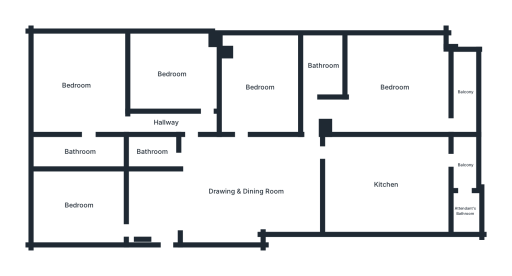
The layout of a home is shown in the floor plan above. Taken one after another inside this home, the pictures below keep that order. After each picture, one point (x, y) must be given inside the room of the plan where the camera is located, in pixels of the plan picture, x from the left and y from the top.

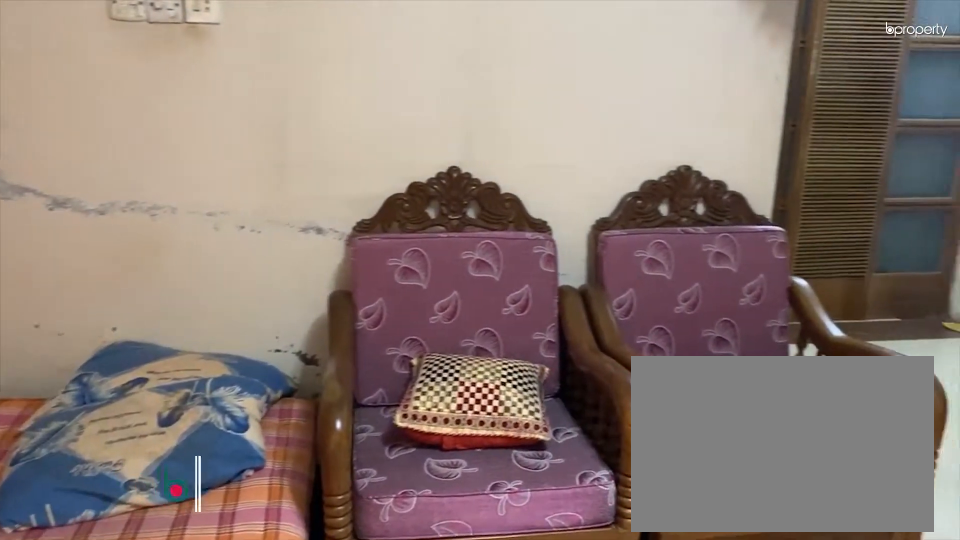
(243, 199)
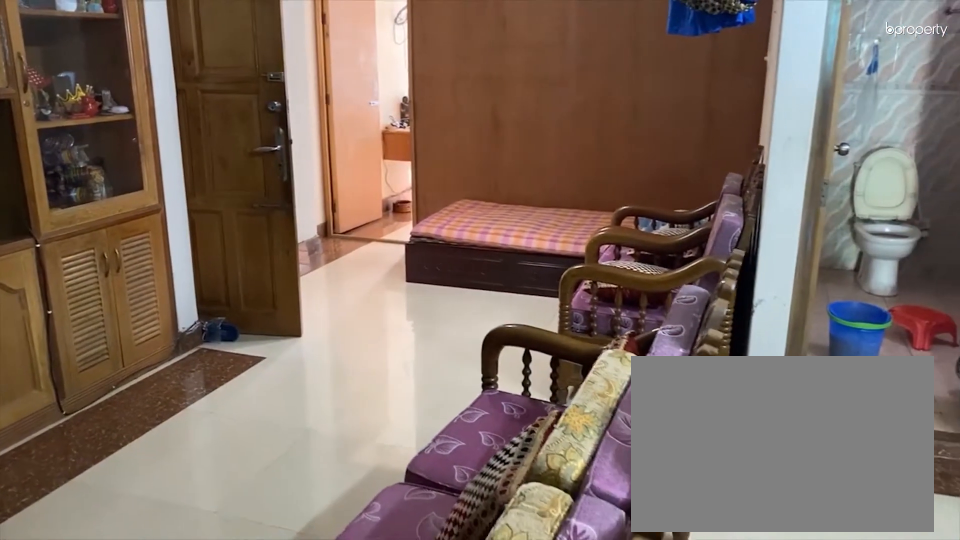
(243, 199)
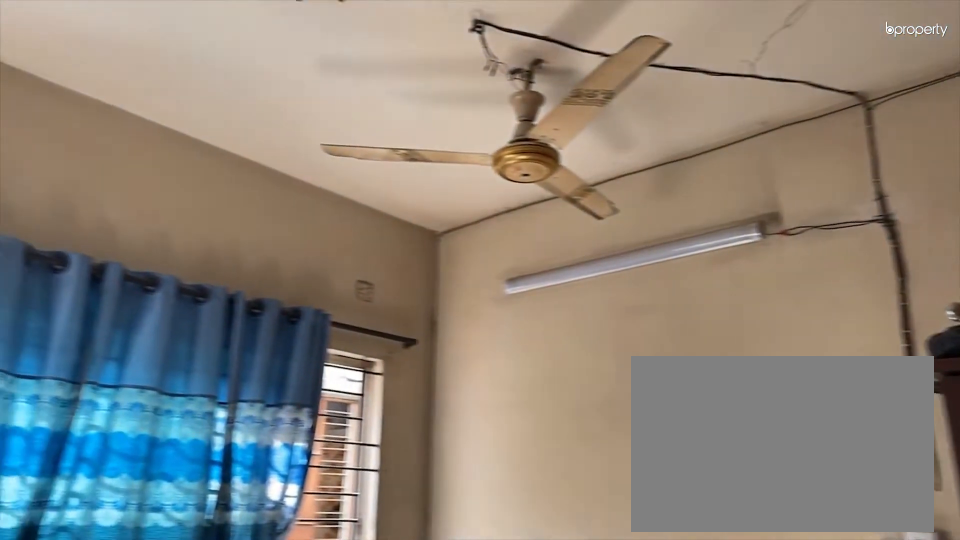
(77, 203)
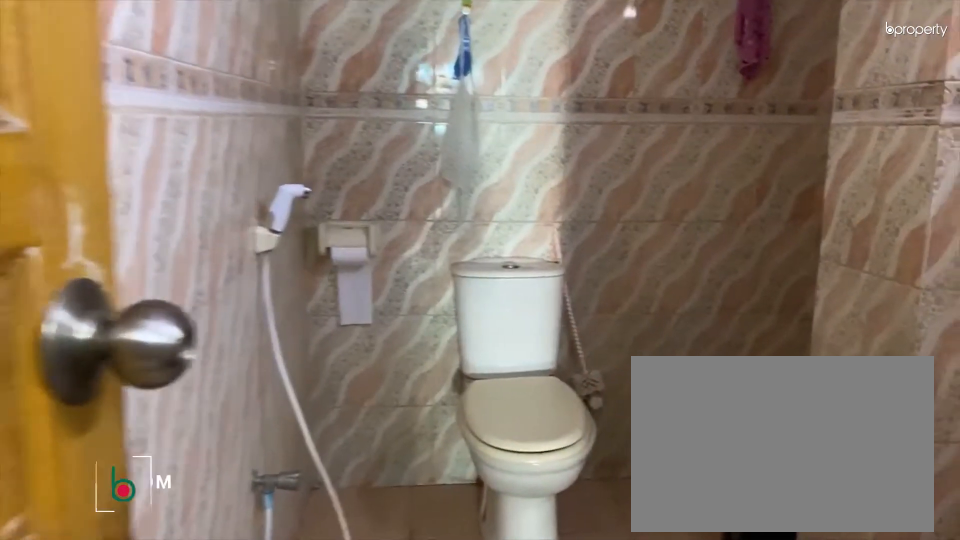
(153, 150)
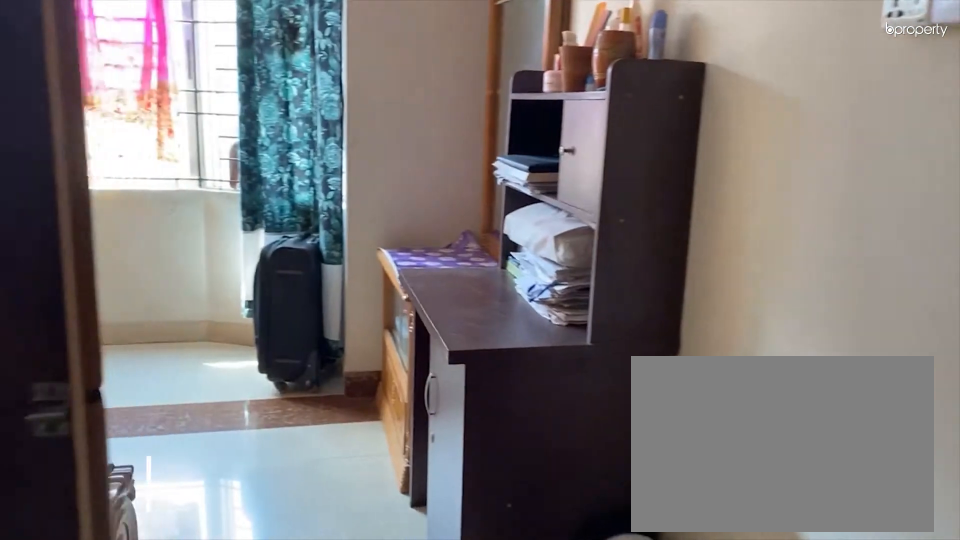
(172, 77)
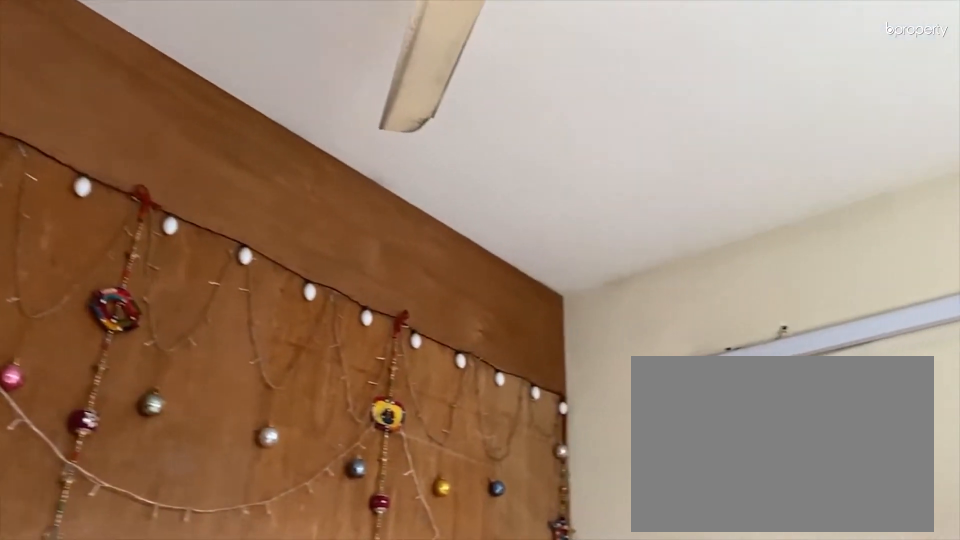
(172, 75)
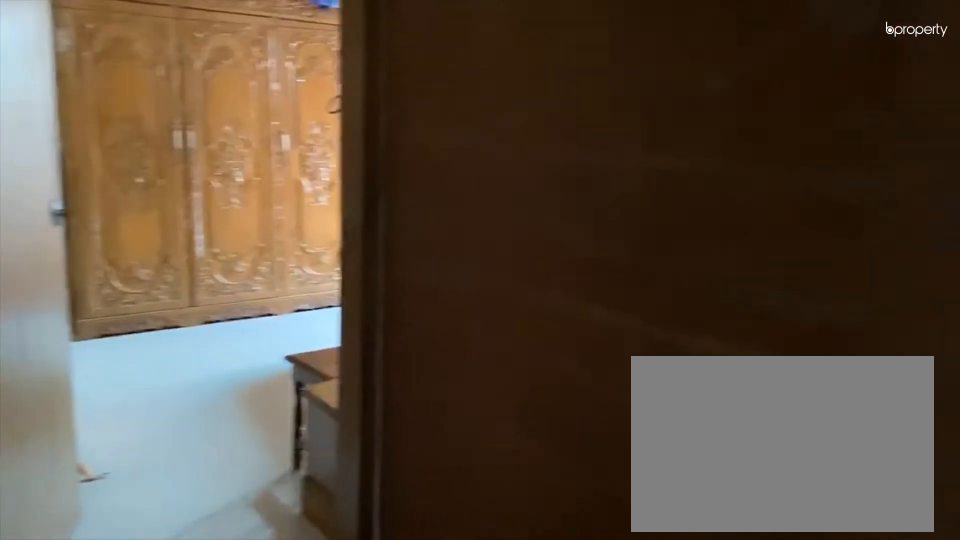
(150, 122)
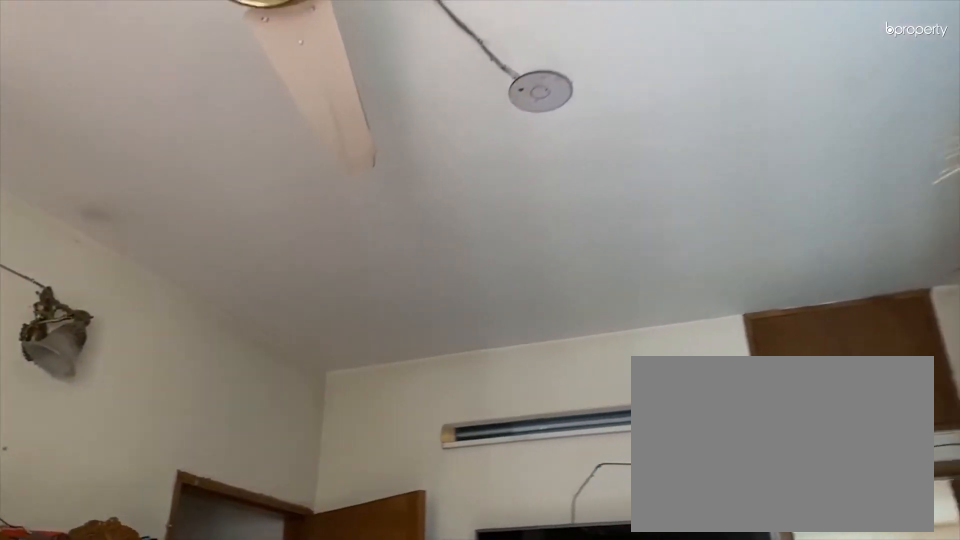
(75, 88)
